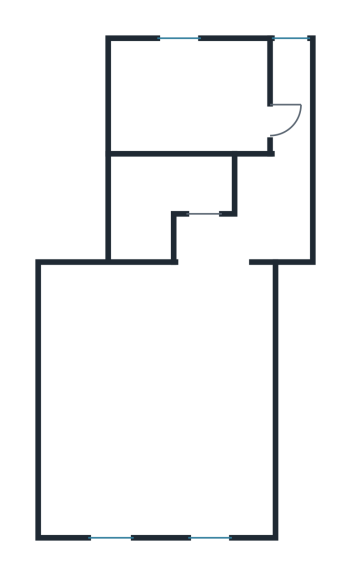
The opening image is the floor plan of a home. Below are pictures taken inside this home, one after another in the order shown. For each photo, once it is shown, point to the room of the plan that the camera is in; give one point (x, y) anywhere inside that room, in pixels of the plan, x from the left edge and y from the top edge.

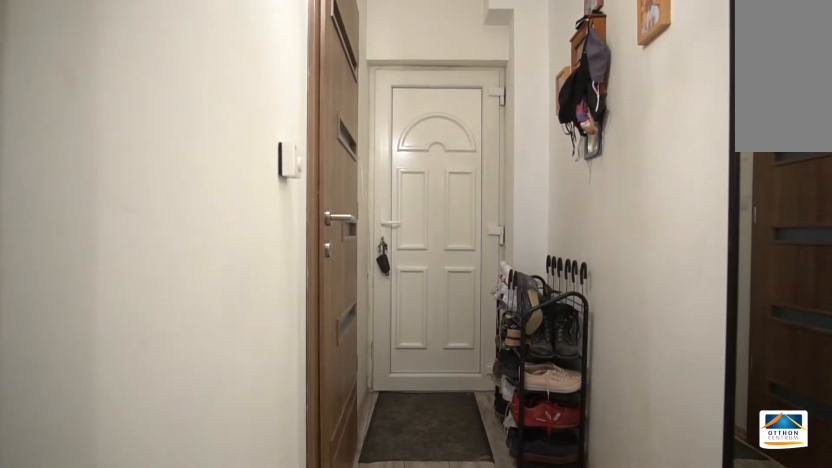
(289, 167)
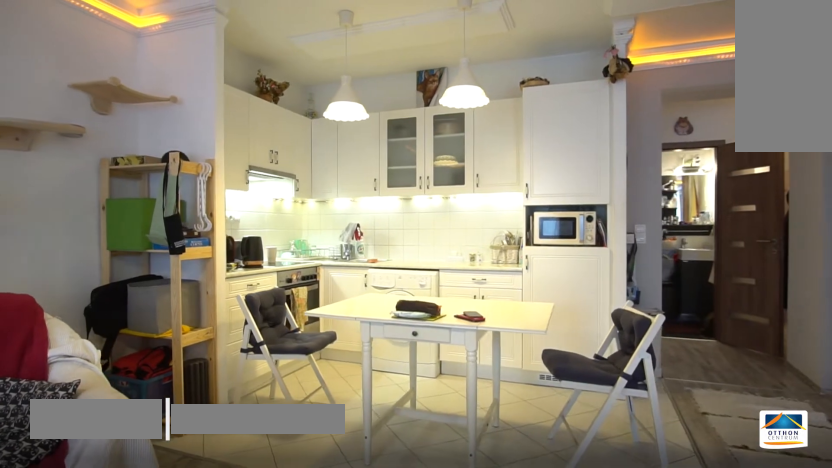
(163, 402)
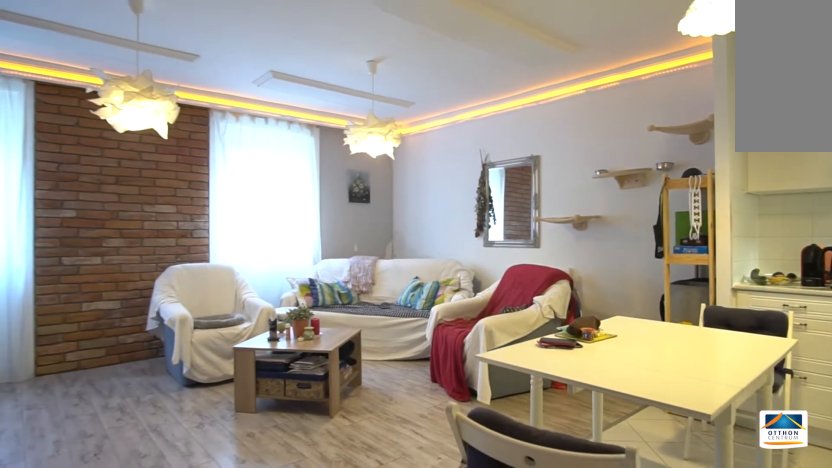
(163, 401)
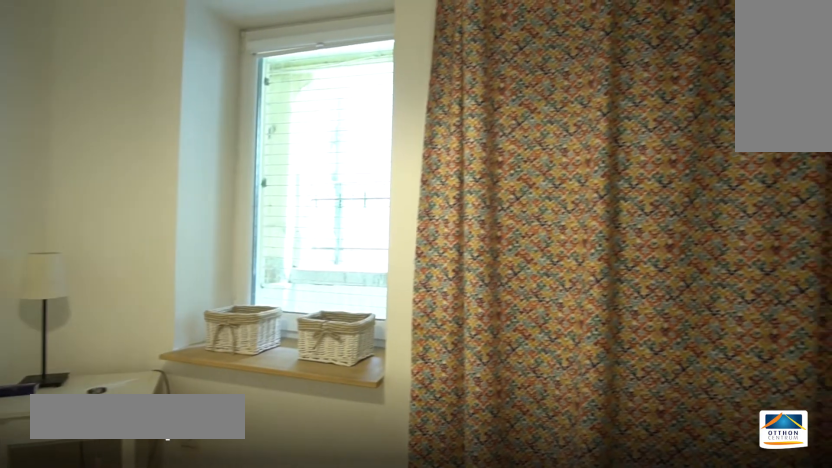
(180, 89)
